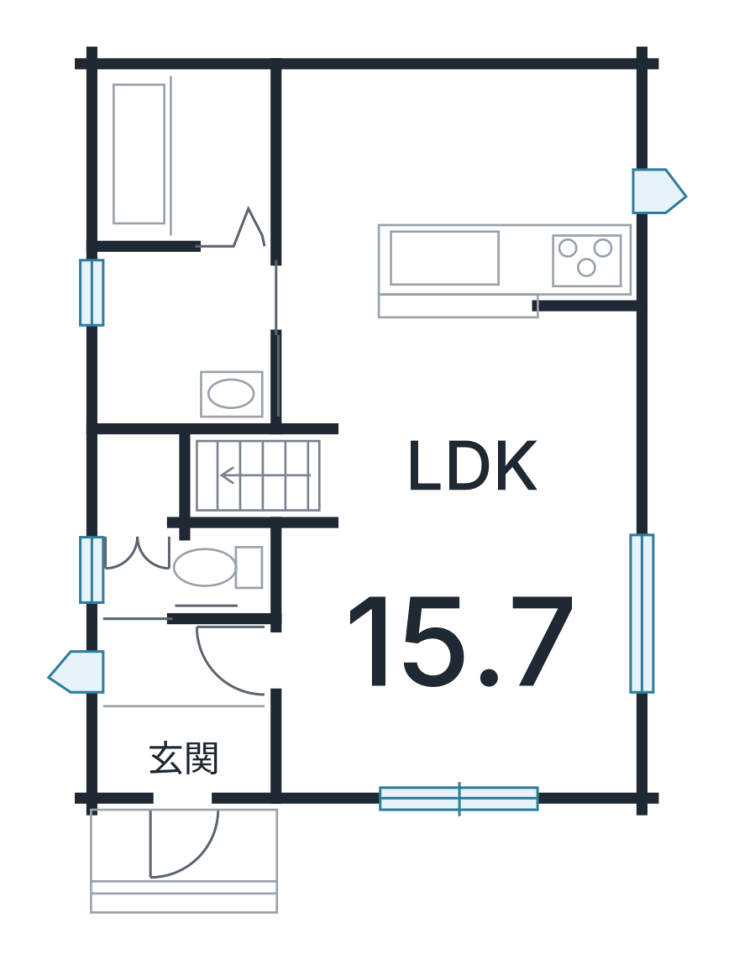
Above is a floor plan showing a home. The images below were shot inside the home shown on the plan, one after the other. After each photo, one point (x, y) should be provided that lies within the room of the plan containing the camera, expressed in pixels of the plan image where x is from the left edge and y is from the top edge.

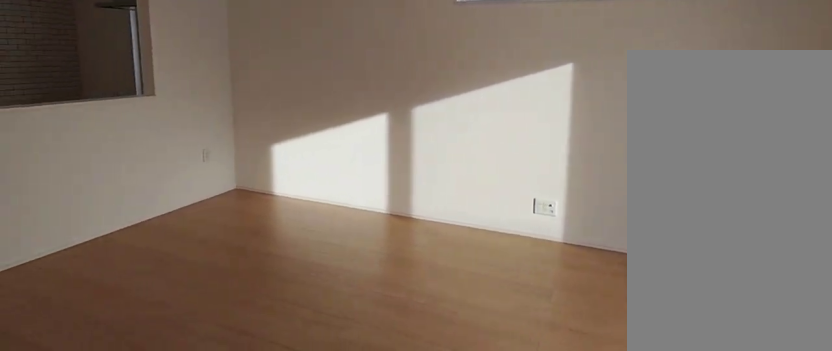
(458, 549)
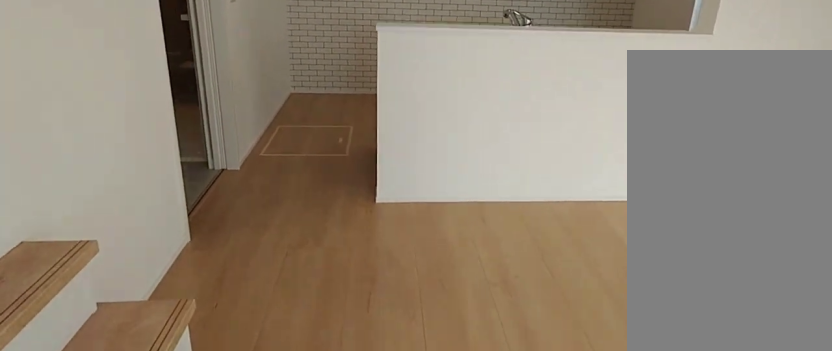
(458, 549)
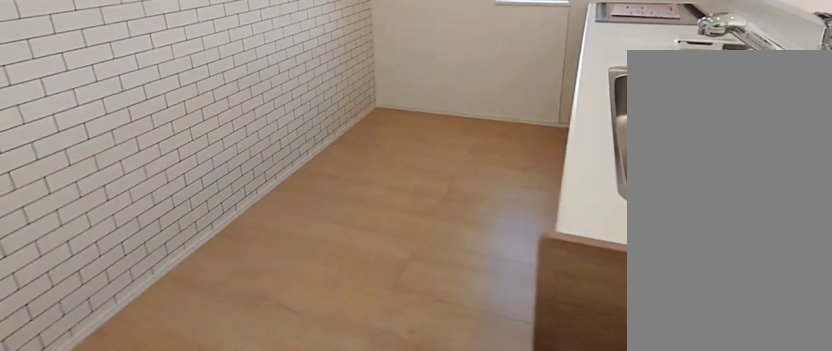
(475, 167)
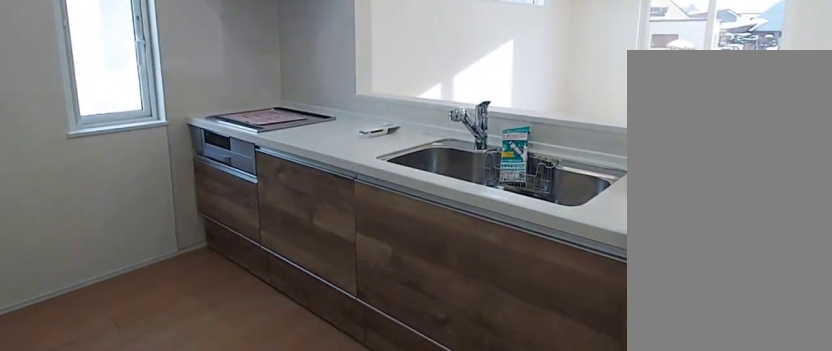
(475, 167)
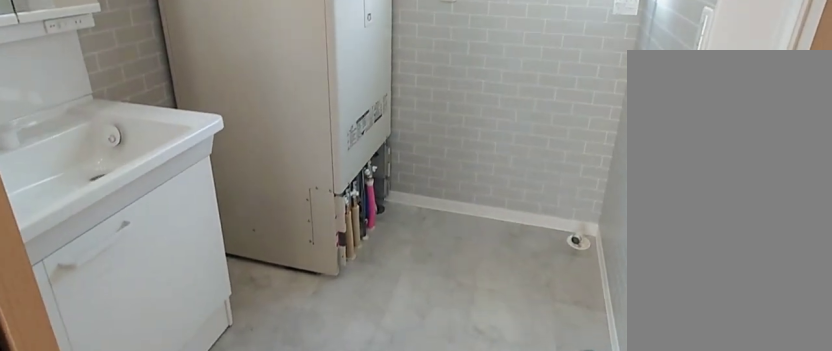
(180, 359)
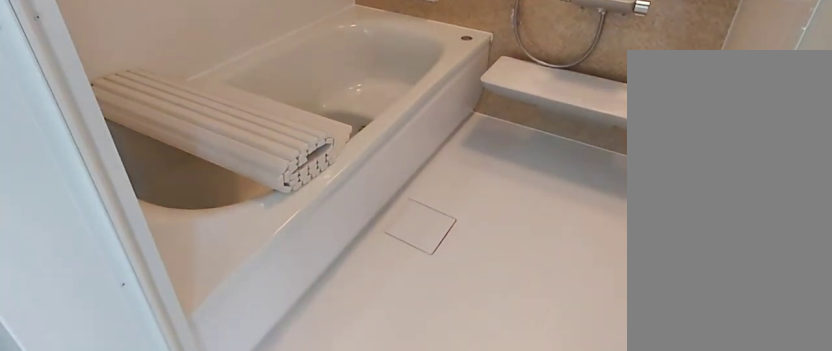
(180, 99)
